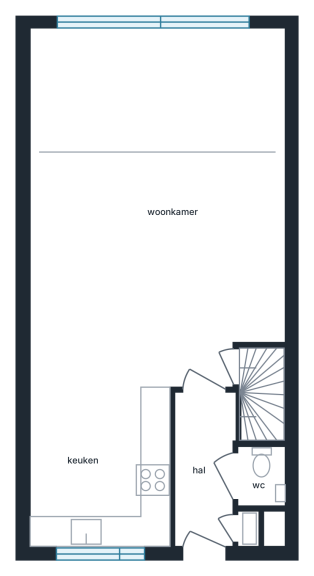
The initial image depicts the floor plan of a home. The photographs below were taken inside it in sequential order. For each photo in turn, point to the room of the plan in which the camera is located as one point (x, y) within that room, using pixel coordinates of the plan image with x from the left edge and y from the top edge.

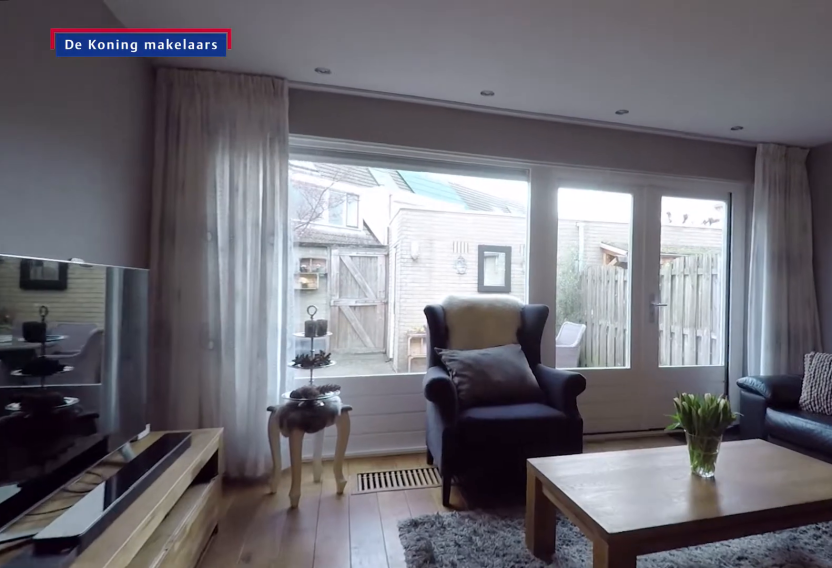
(260, 154)
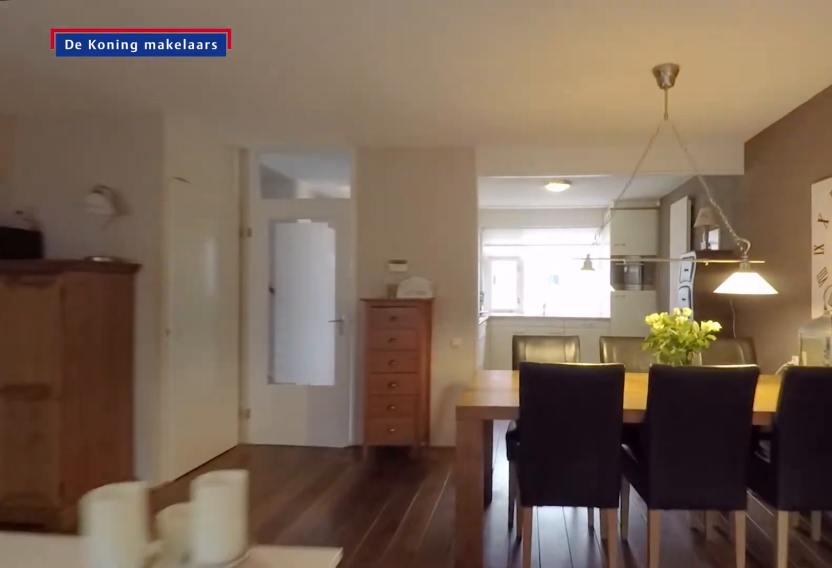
(34, 305)
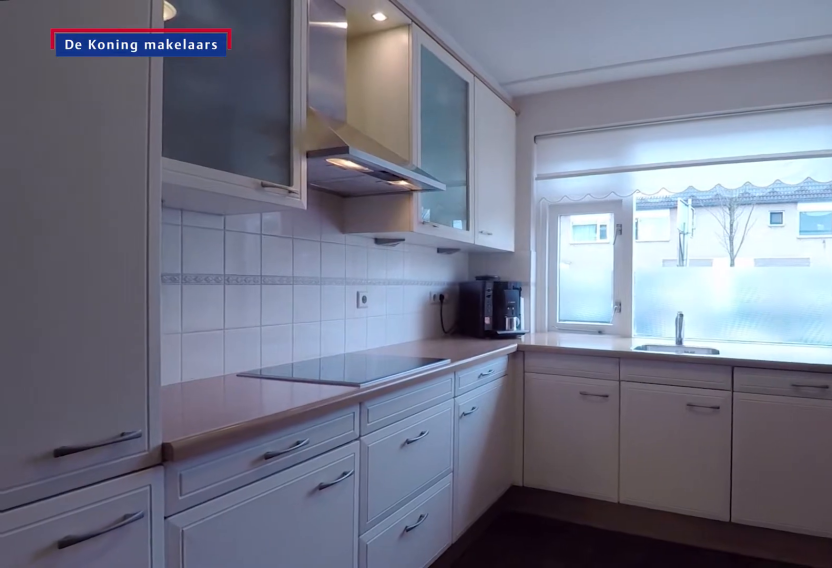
(100, 467)
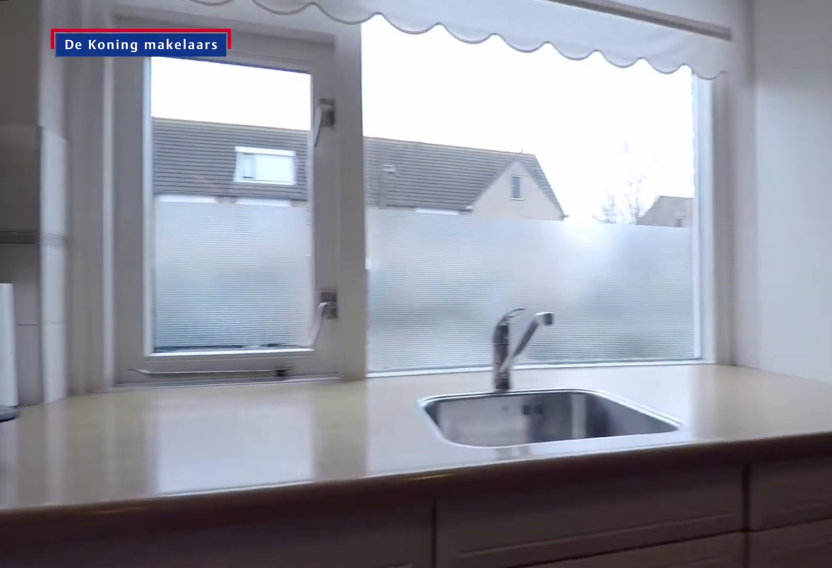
(100, 467)
